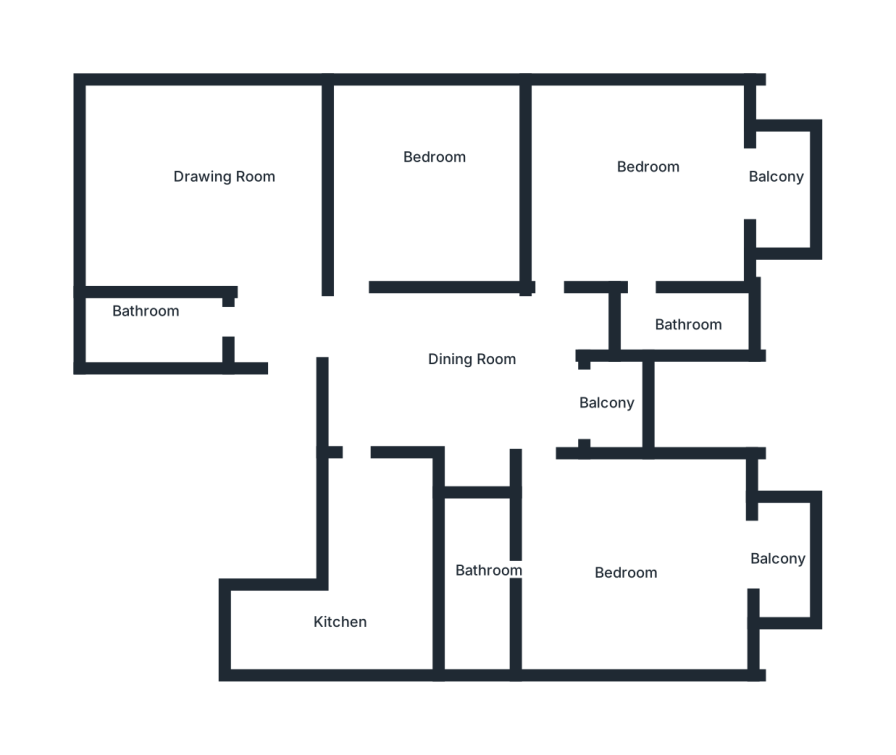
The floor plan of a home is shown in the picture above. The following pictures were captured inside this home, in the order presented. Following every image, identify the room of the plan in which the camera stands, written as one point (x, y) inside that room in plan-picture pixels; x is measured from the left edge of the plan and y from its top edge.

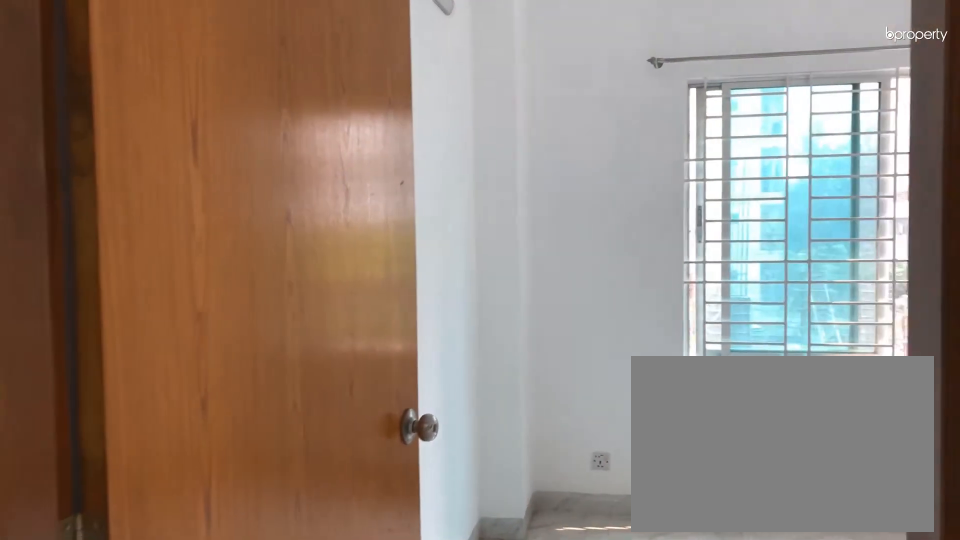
(352, 286)
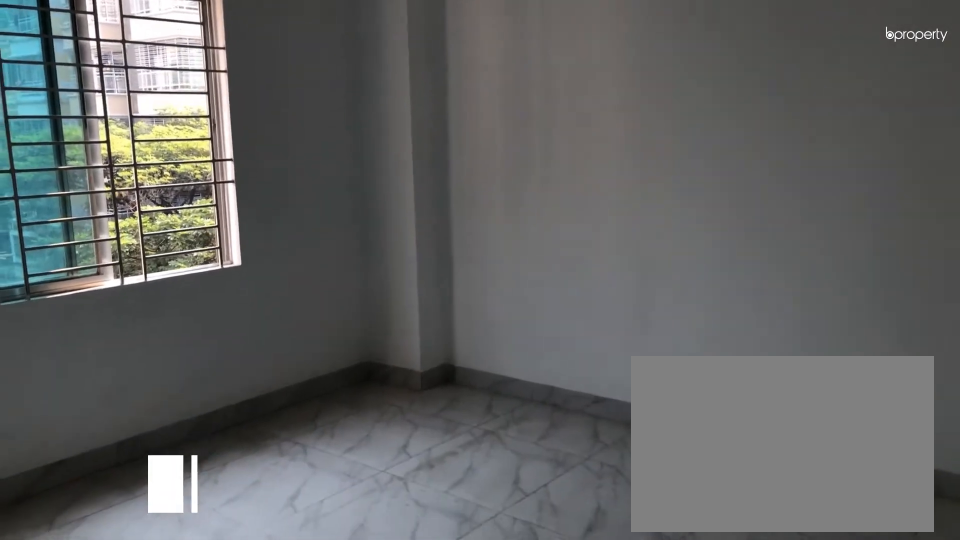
(426, 183)
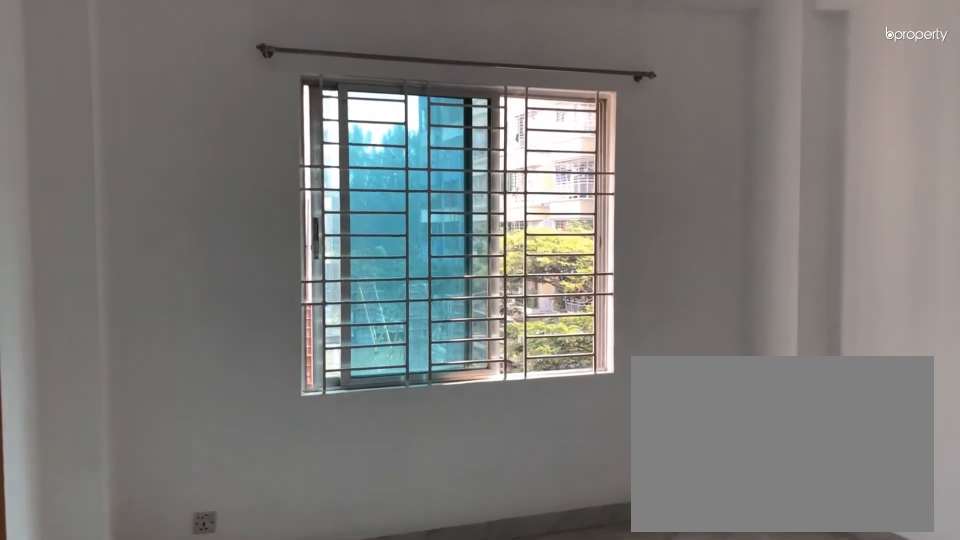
(426, 183)
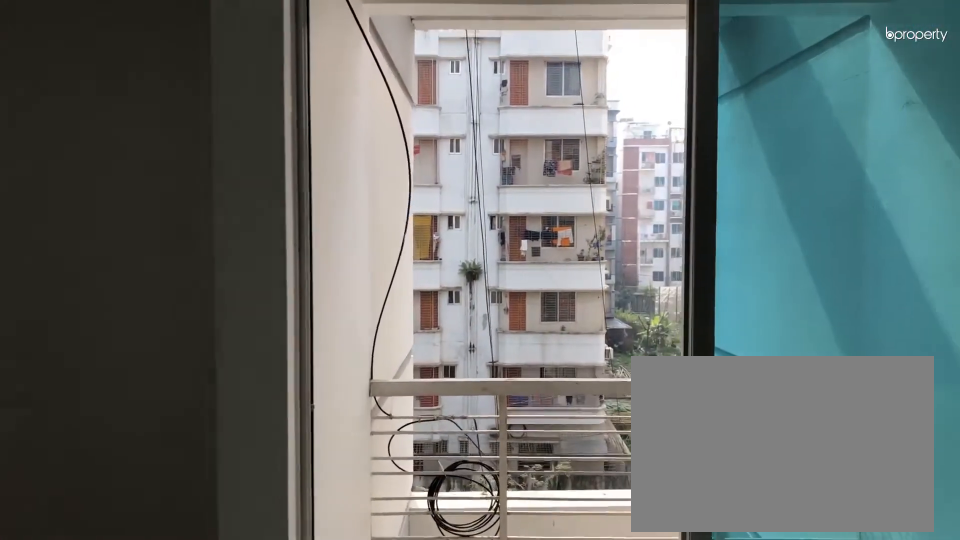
(523, 411)
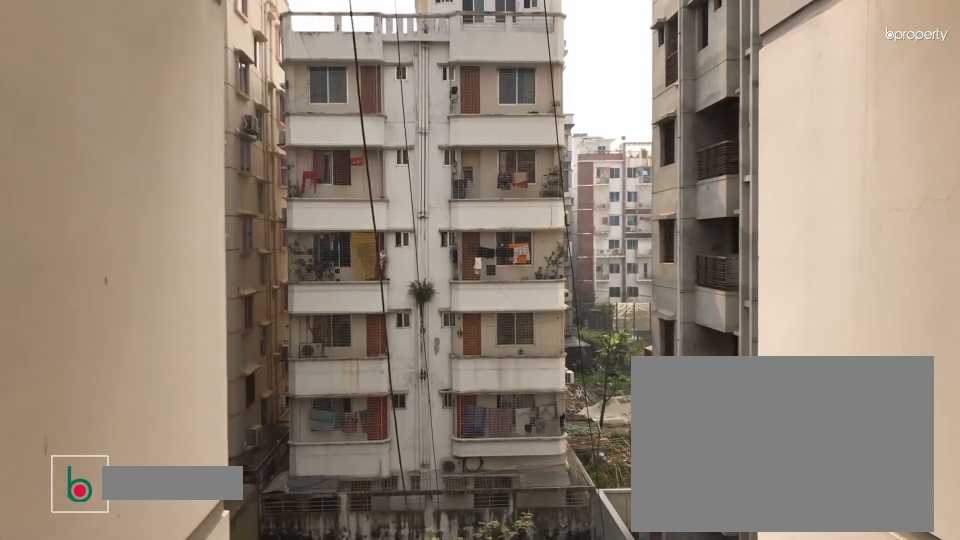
(614, 402)
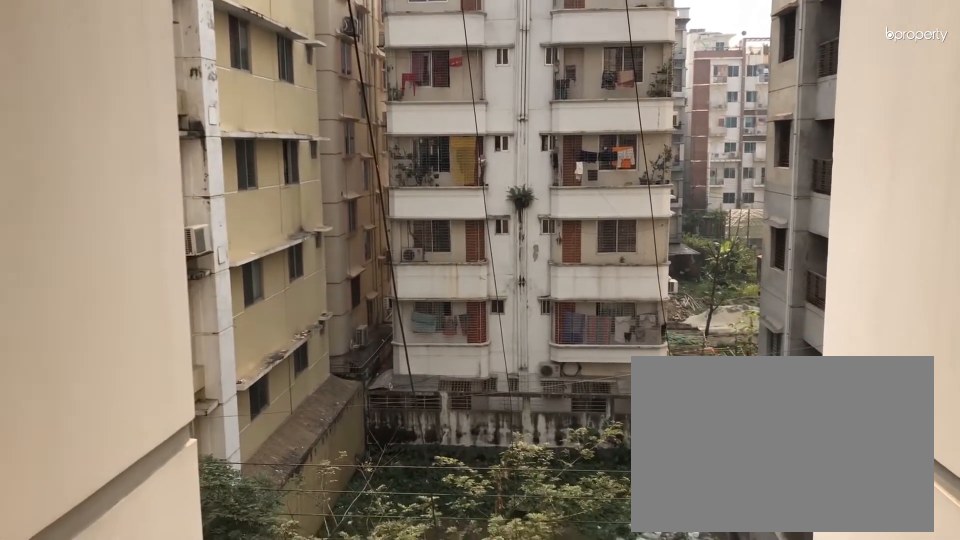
(614, 402)
